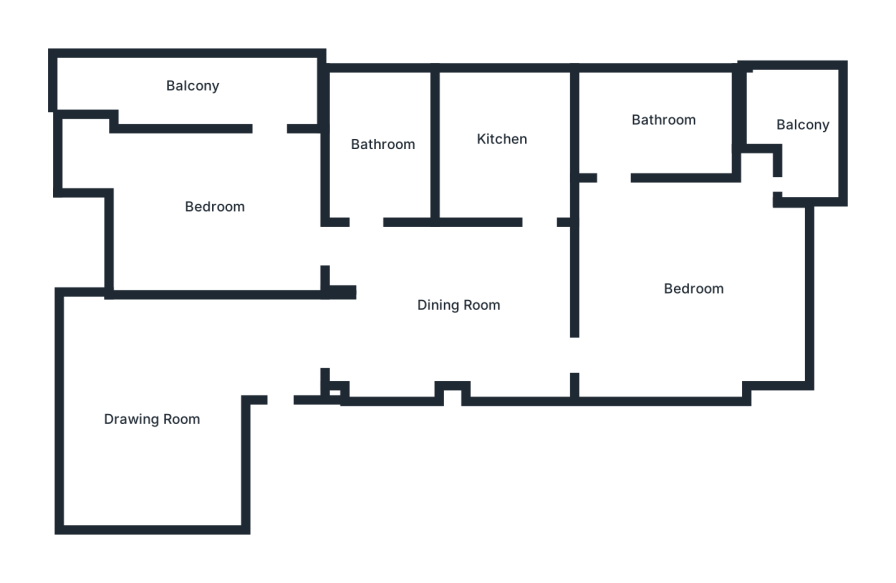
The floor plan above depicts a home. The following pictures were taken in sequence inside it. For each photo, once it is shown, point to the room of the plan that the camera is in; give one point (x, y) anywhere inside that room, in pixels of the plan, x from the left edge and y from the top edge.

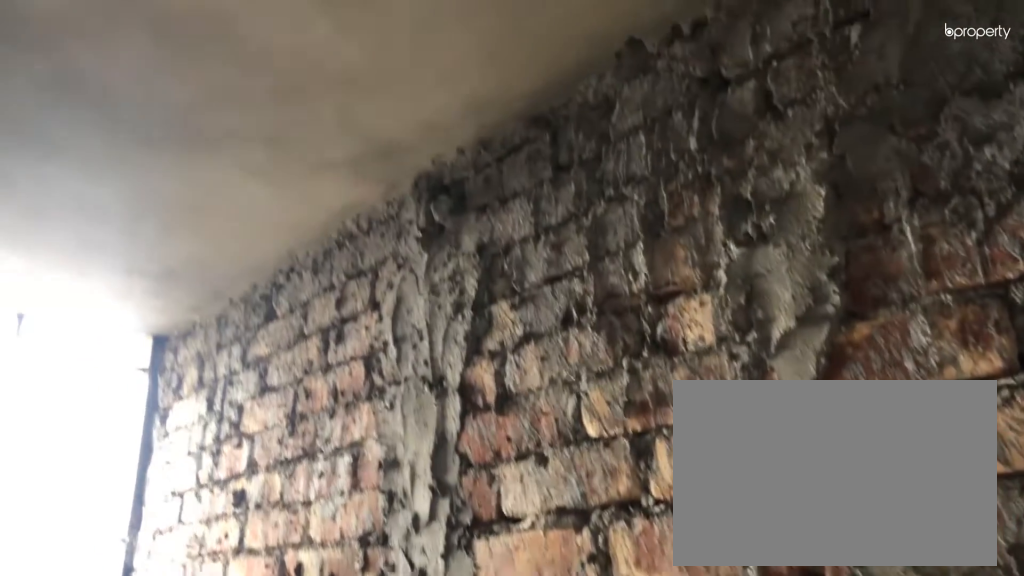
(376, 144)
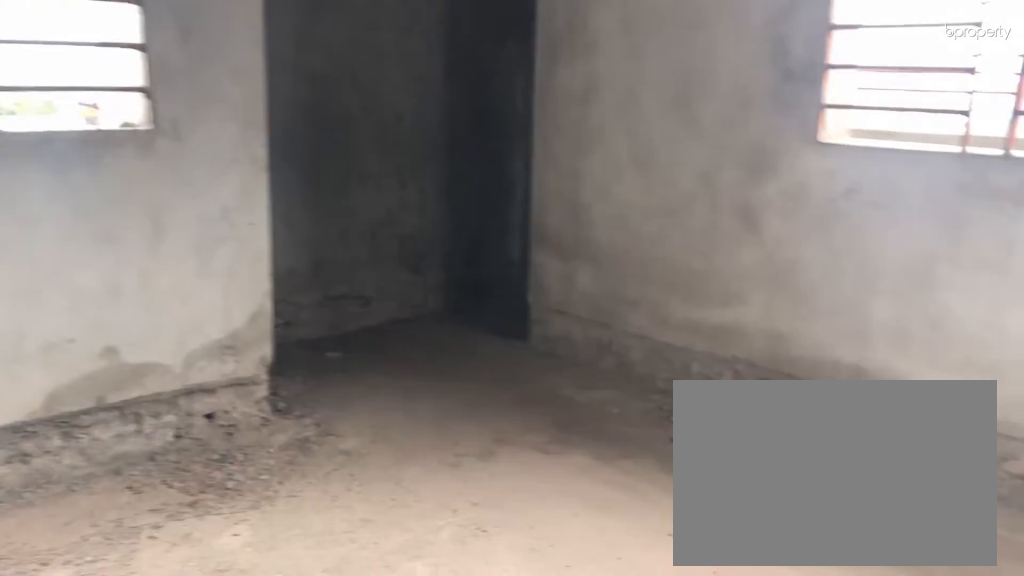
(212, 208)
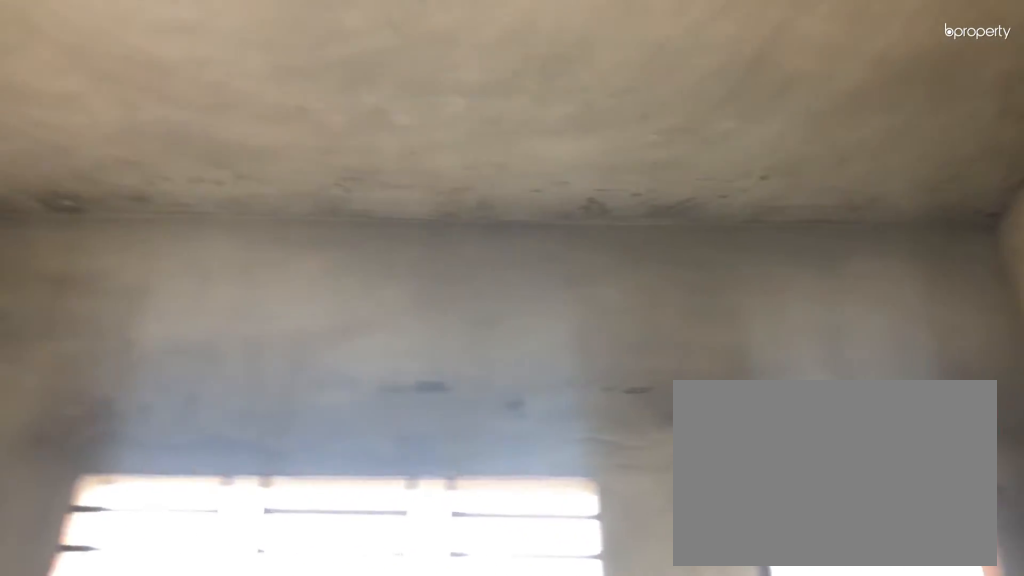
(212, 208)
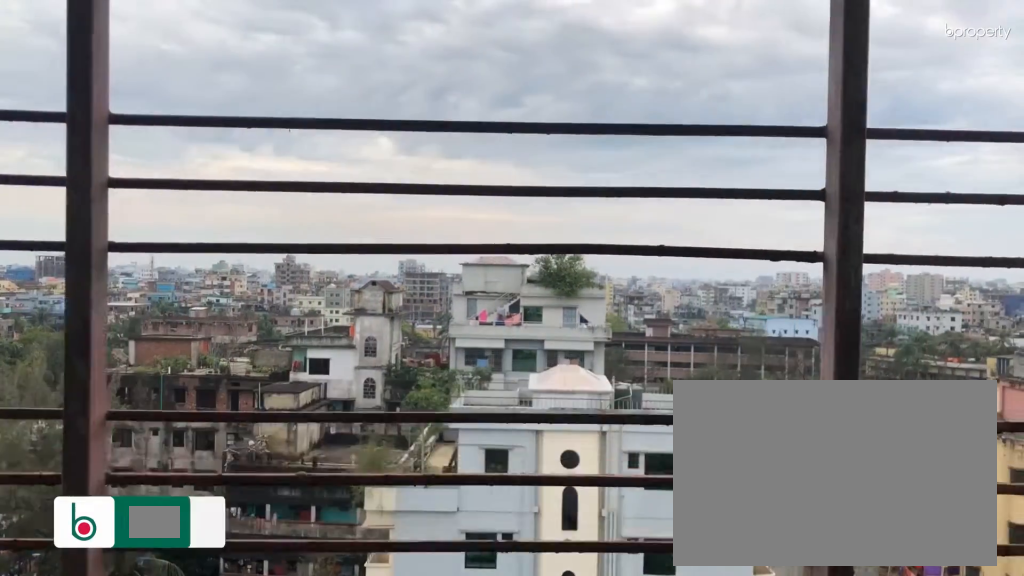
(194, 88)
